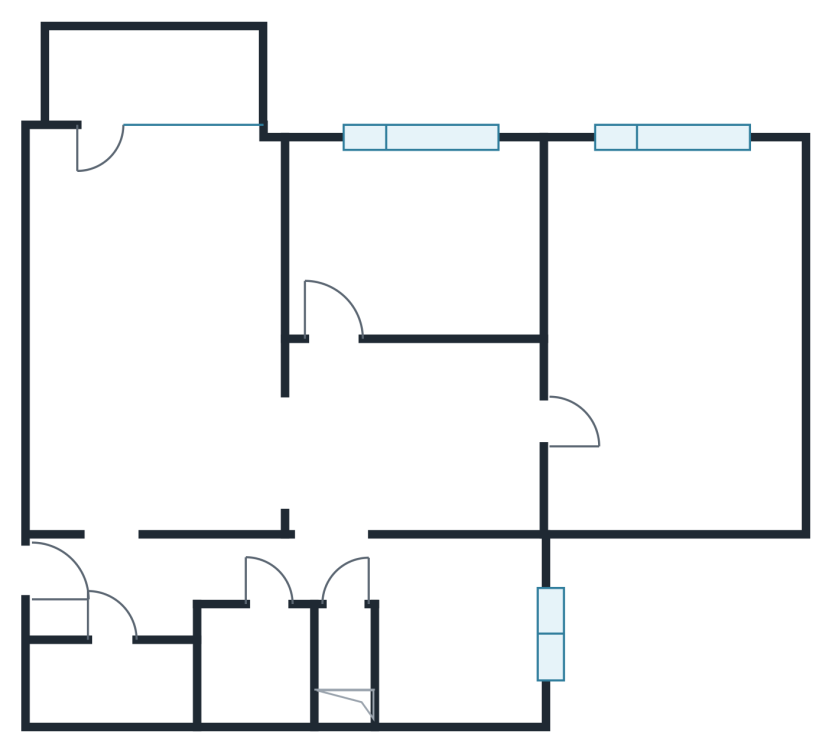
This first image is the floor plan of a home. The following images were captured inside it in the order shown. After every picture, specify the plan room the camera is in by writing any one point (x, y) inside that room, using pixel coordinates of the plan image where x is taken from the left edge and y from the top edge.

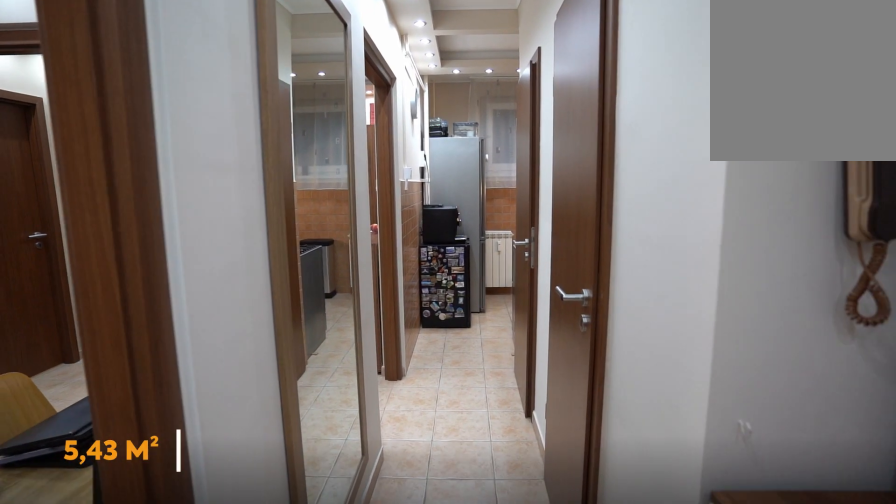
(140, 589)
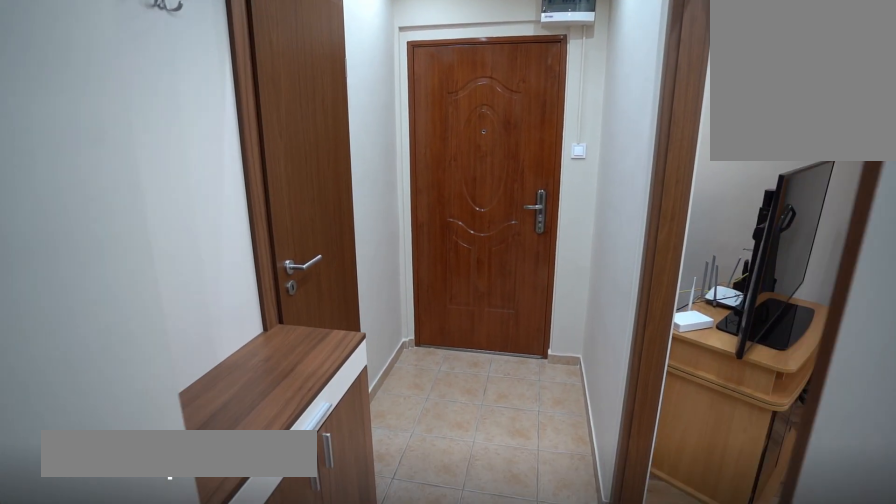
(140, 588)
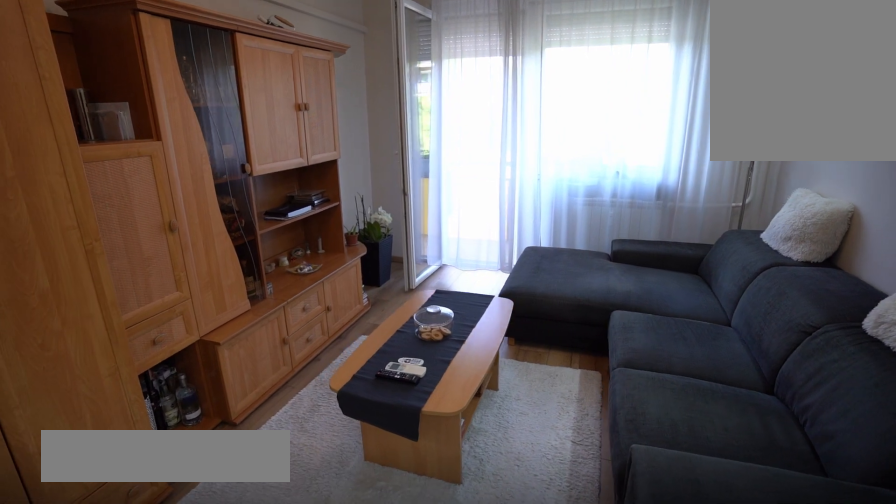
(140, 326)
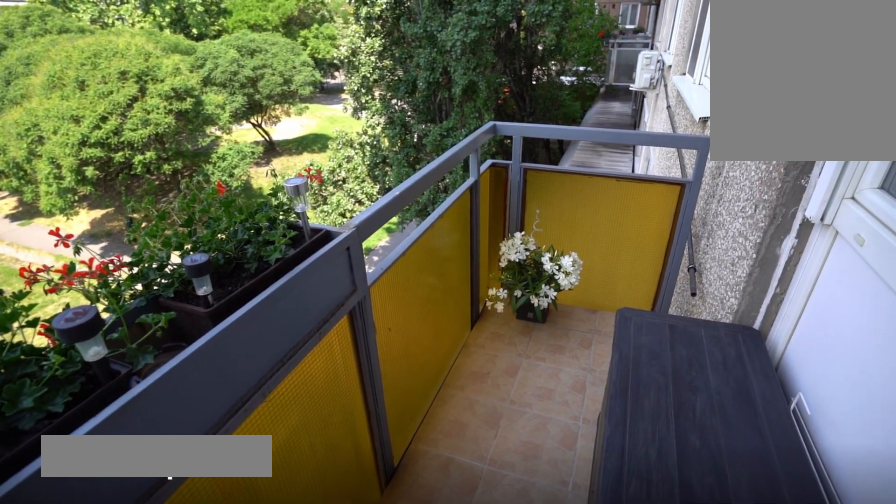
(141, 77)
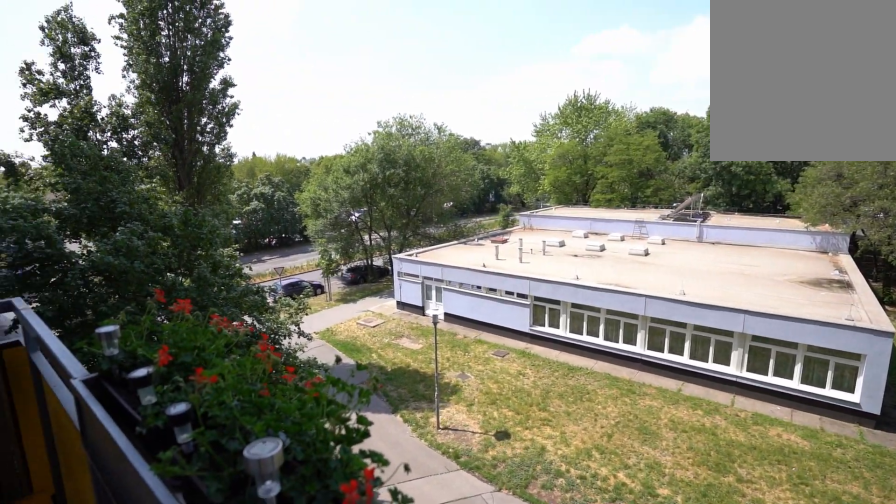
(140, 78)
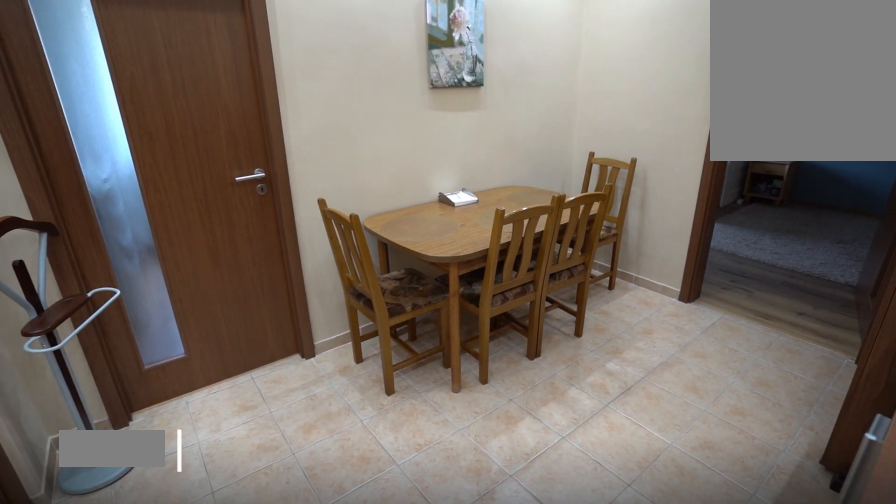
(416, 431)
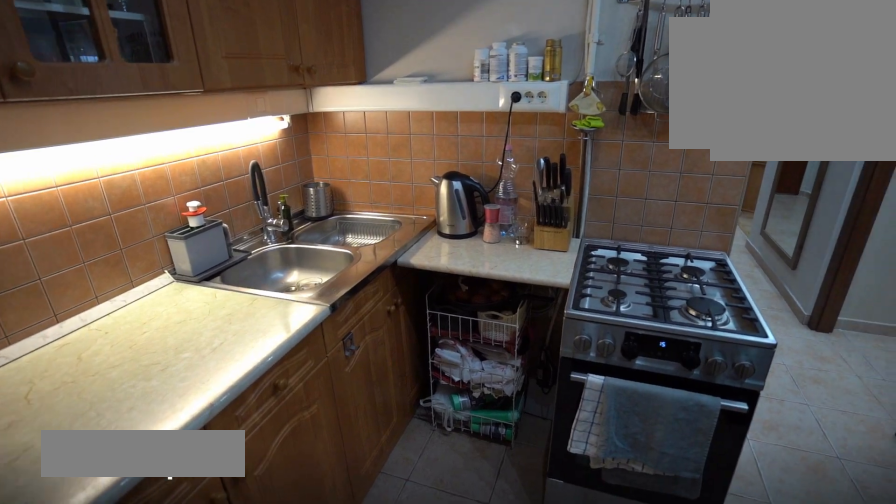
(456, 627)
